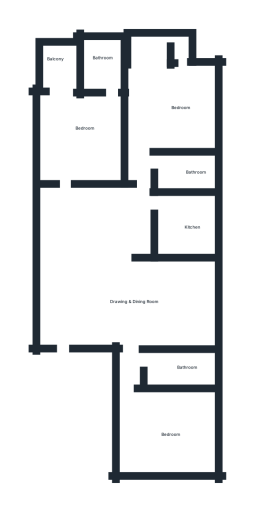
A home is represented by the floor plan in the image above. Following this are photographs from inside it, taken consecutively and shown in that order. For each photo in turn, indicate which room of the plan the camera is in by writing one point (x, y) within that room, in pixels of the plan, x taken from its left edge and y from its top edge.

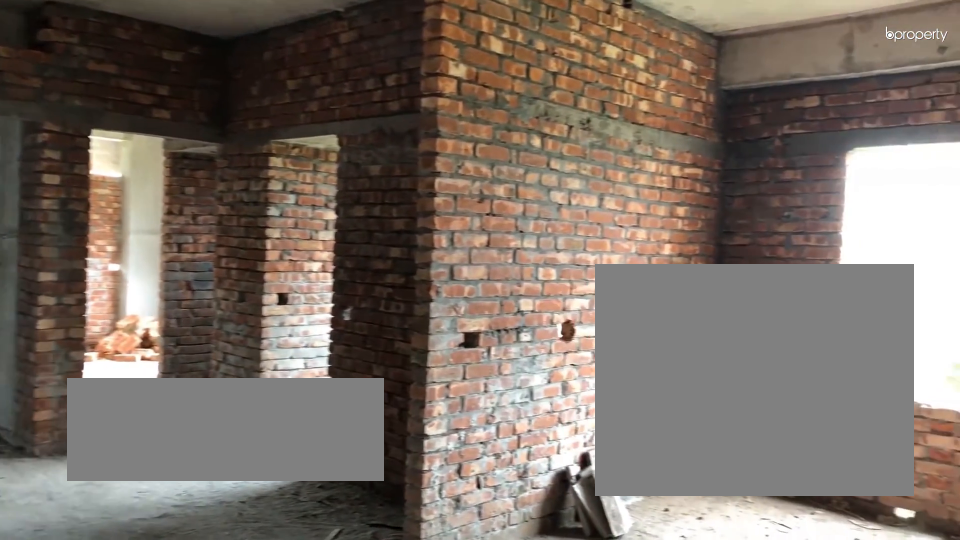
(124, 292)
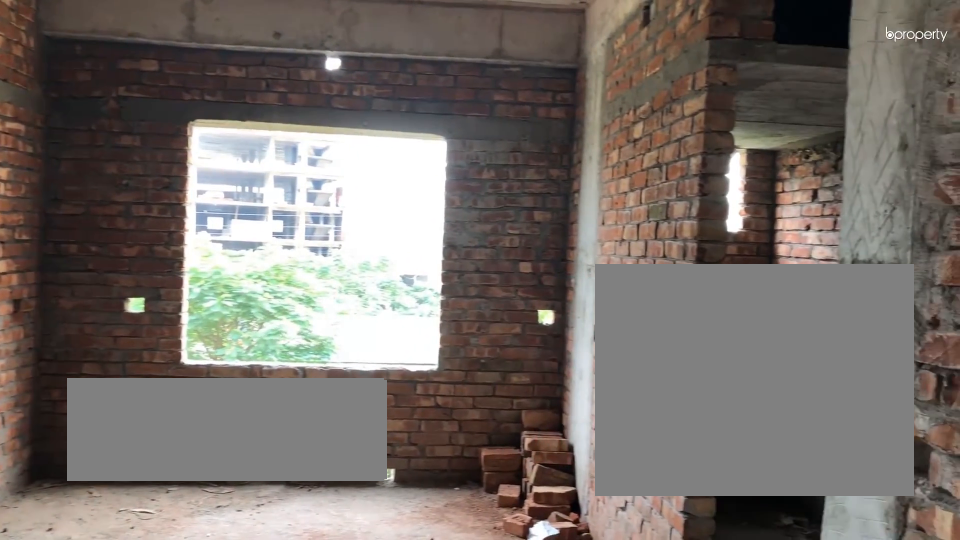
(167, 305)
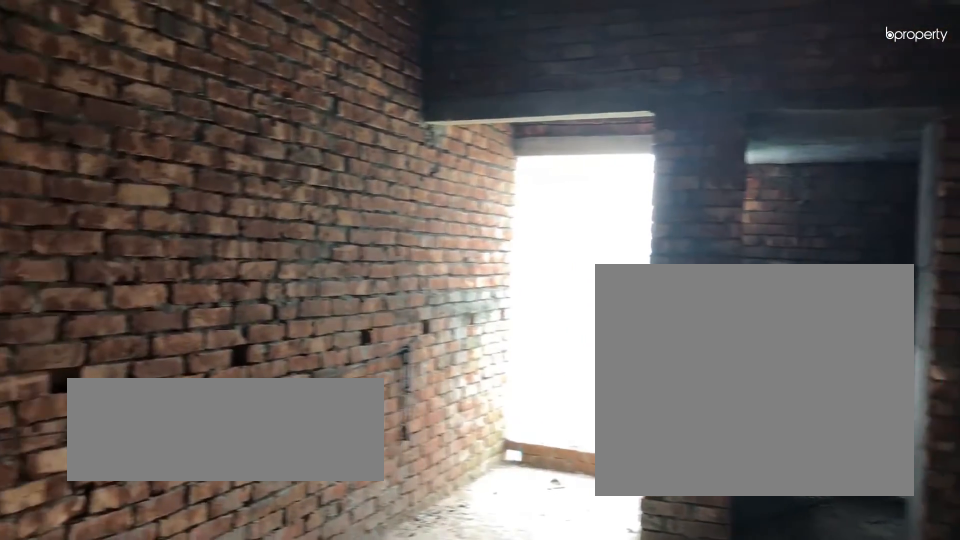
(80, 126)
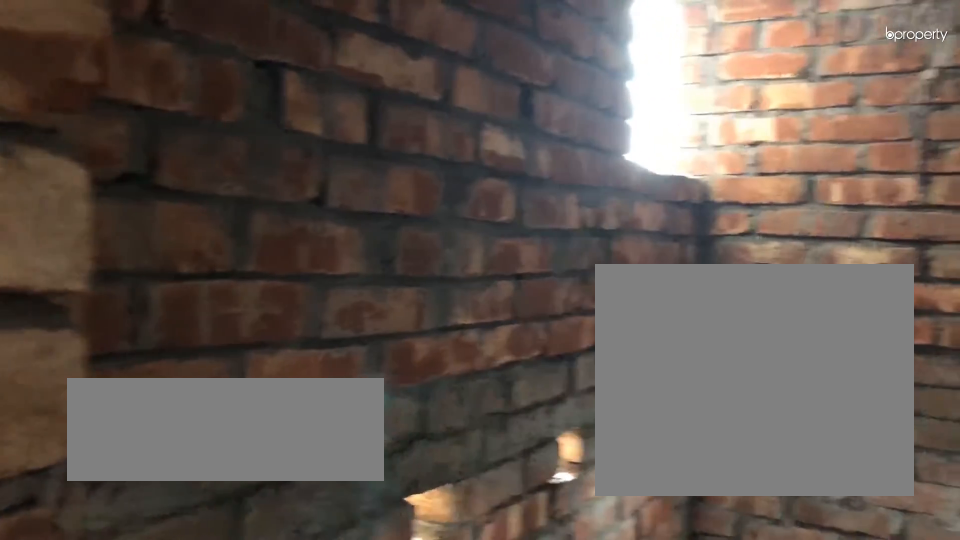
(103, 63)
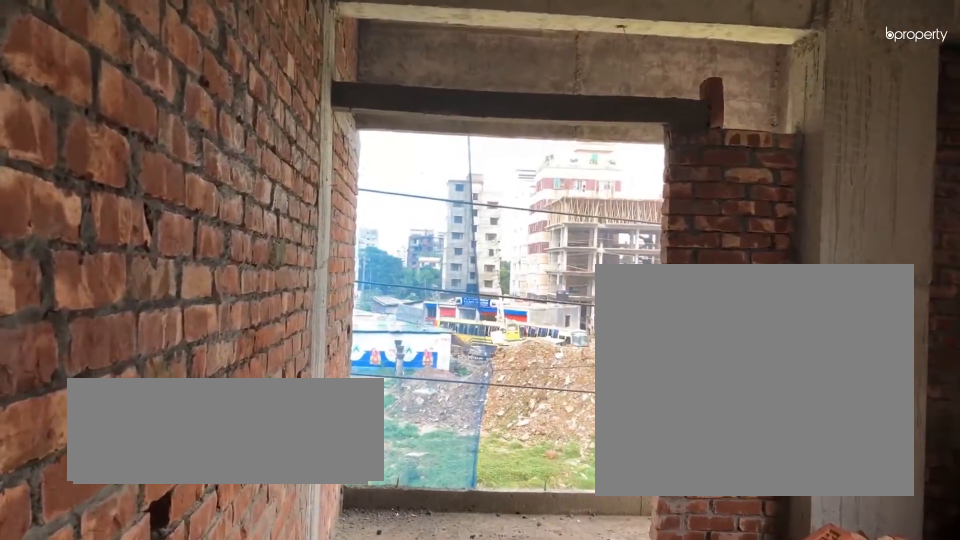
(167, 115)
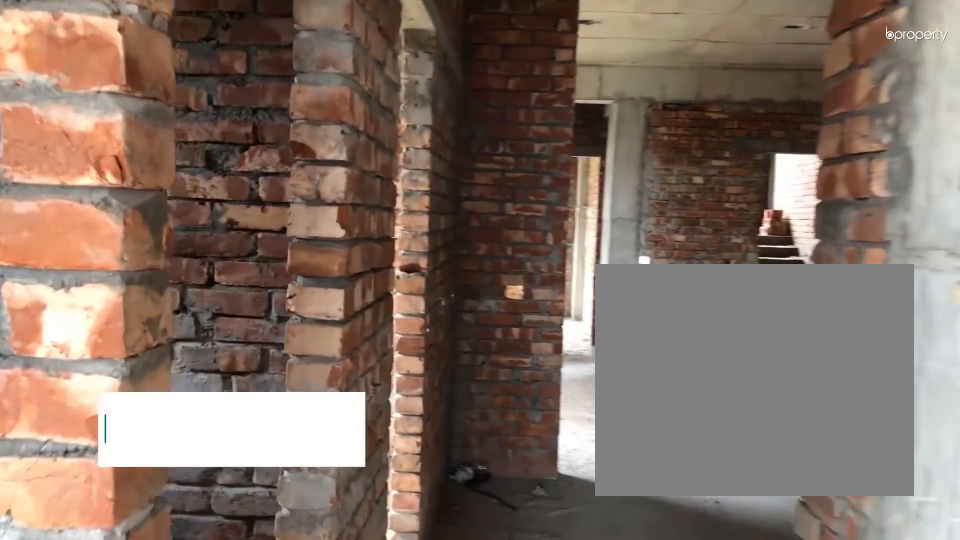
(153, 164)
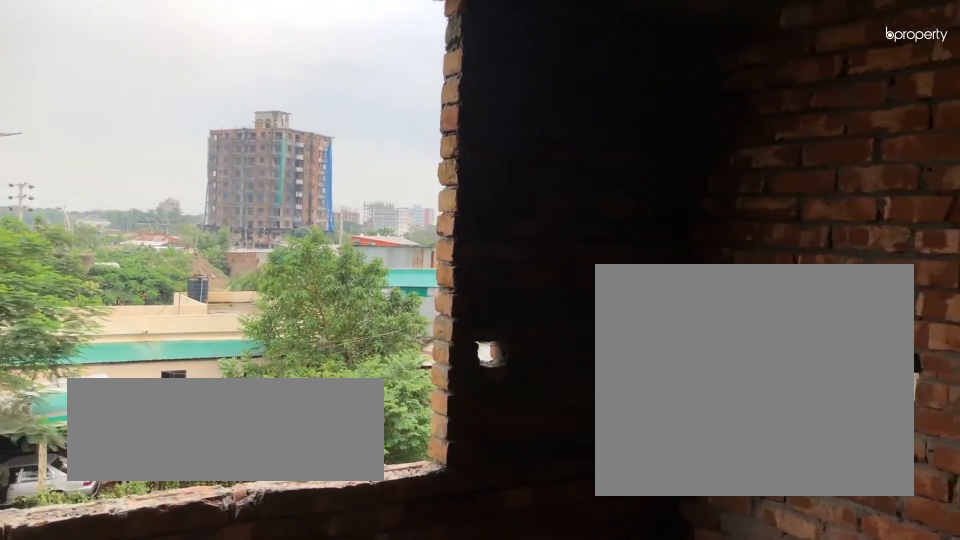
(184, 224)
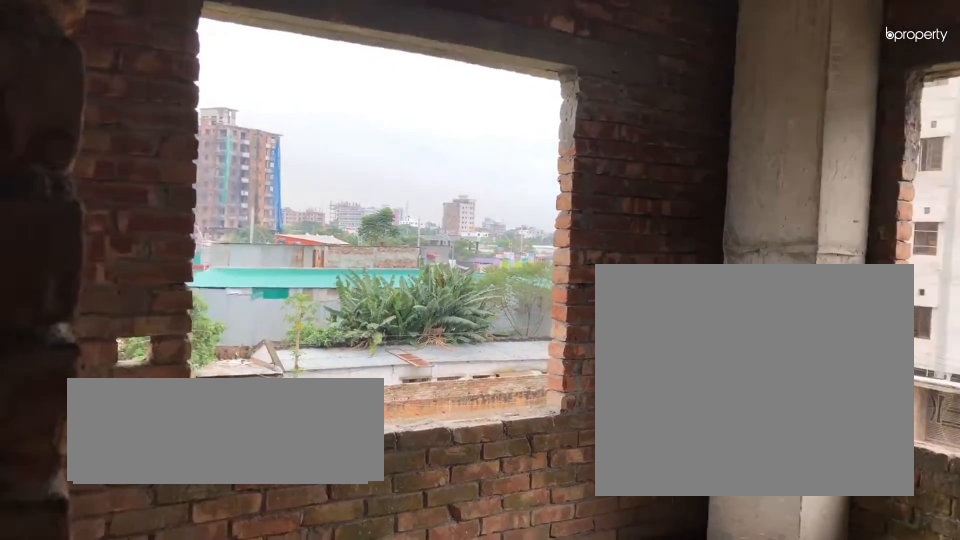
(166, 427)
